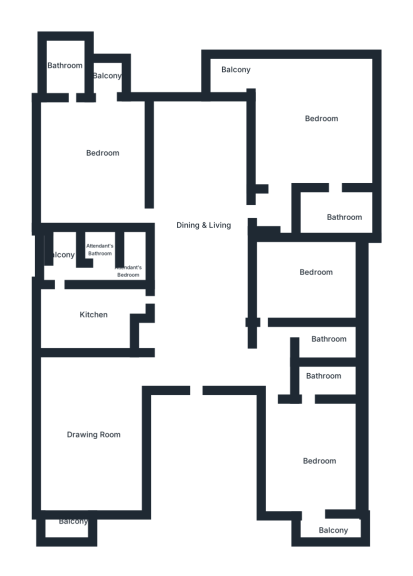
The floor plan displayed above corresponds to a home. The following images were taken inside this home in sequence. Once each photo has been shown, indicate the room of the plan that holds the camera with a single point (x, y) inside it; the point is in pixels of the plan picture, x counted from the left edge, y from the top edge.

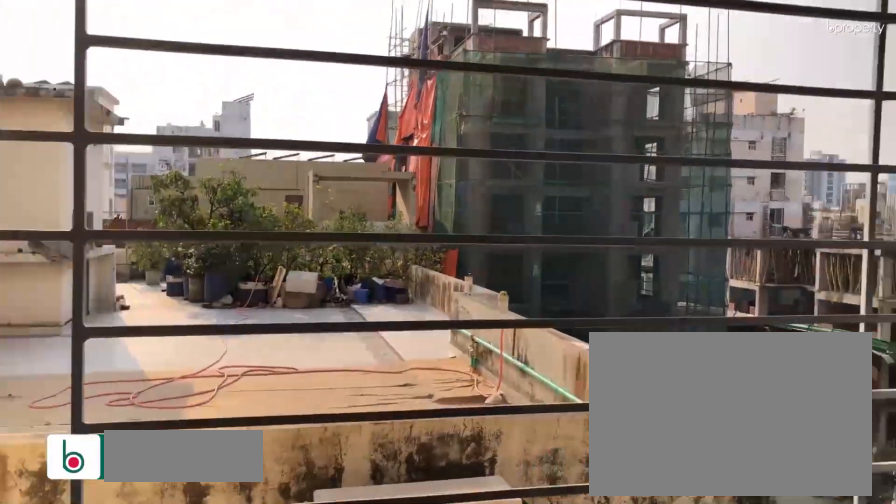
(66, 524)
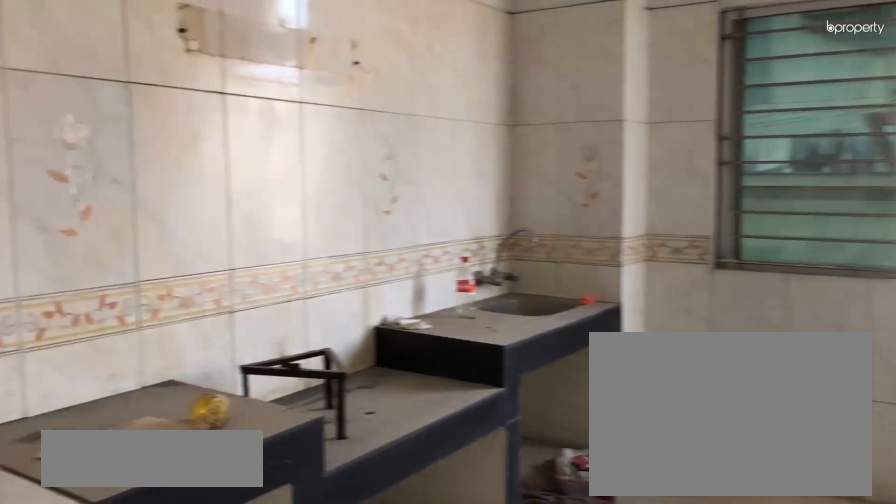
(94, 311)
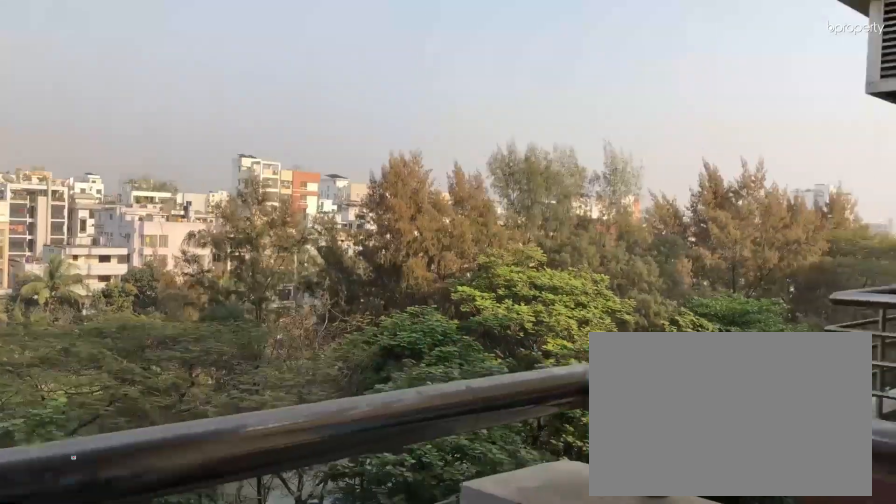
(94, 75)
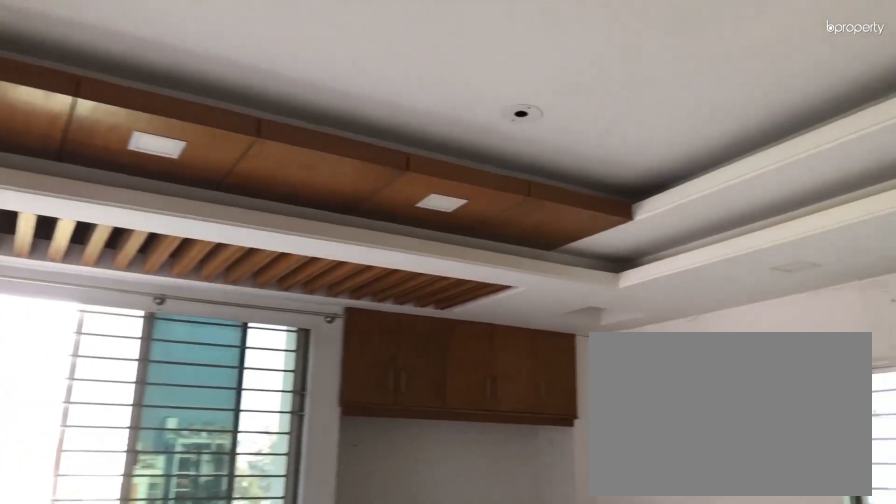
(328, 133)
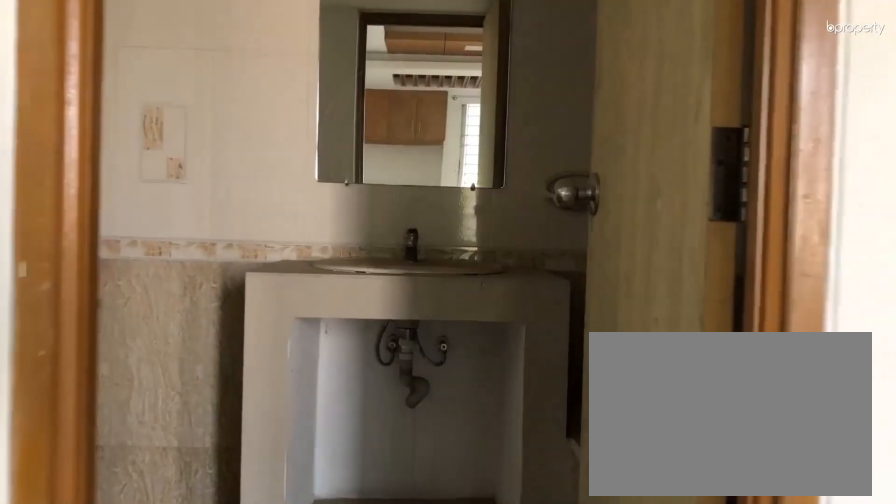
(328, 133)
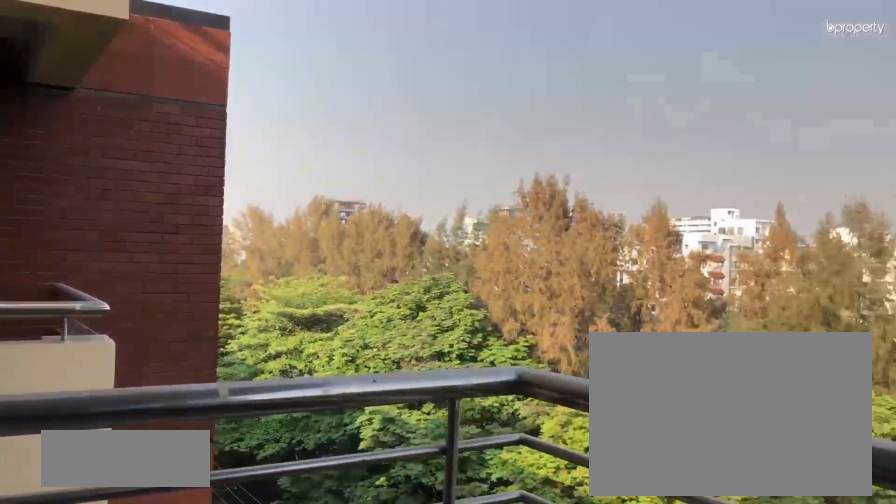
(221, 73)
